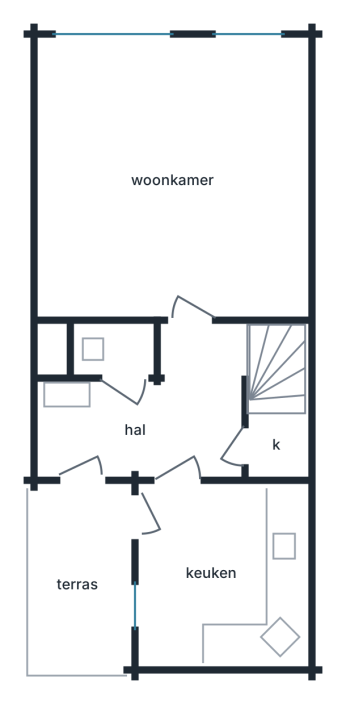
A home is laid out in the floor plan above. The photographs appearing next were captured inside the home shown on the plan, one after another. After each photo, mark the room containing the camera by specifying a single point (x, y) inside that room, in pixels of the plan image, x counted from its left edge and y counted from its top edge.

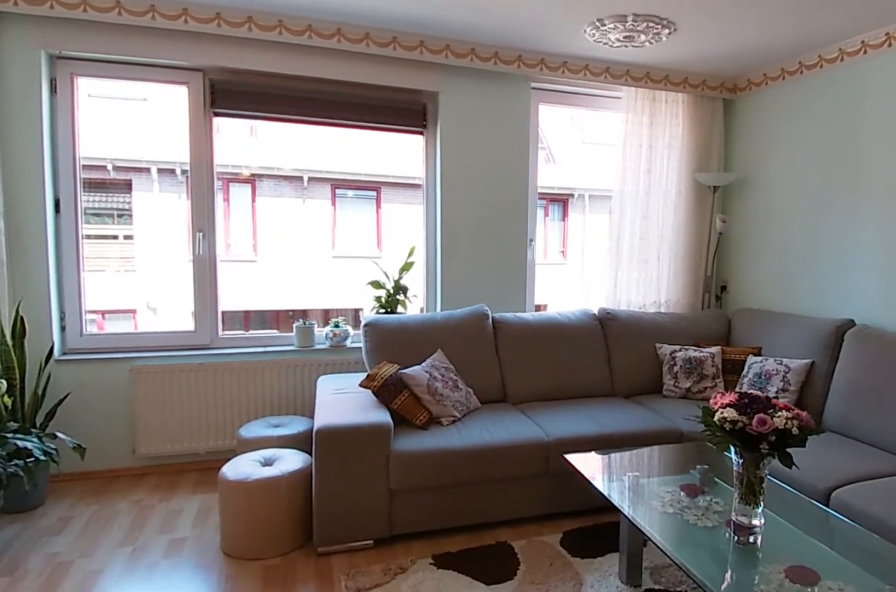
(173, 179)
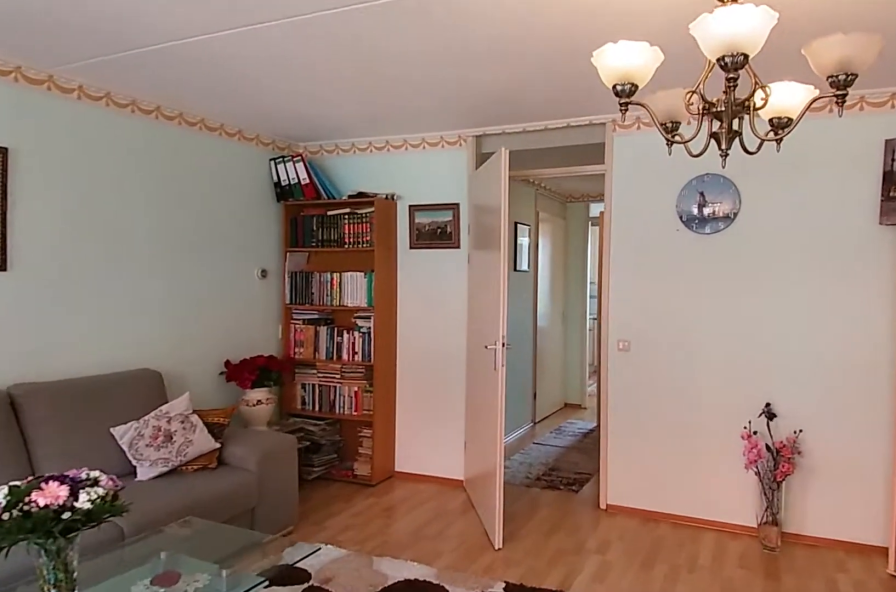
(173, 179)
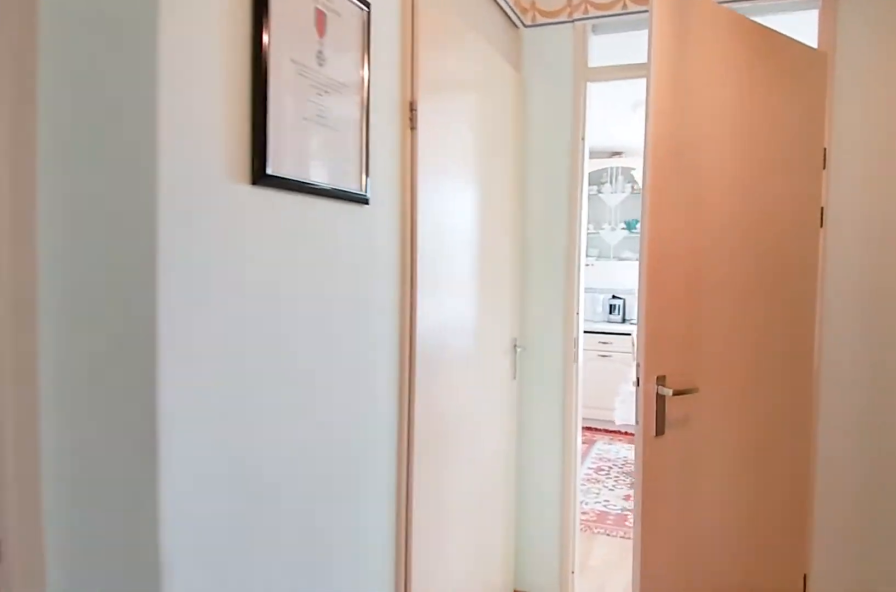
(160, 413)
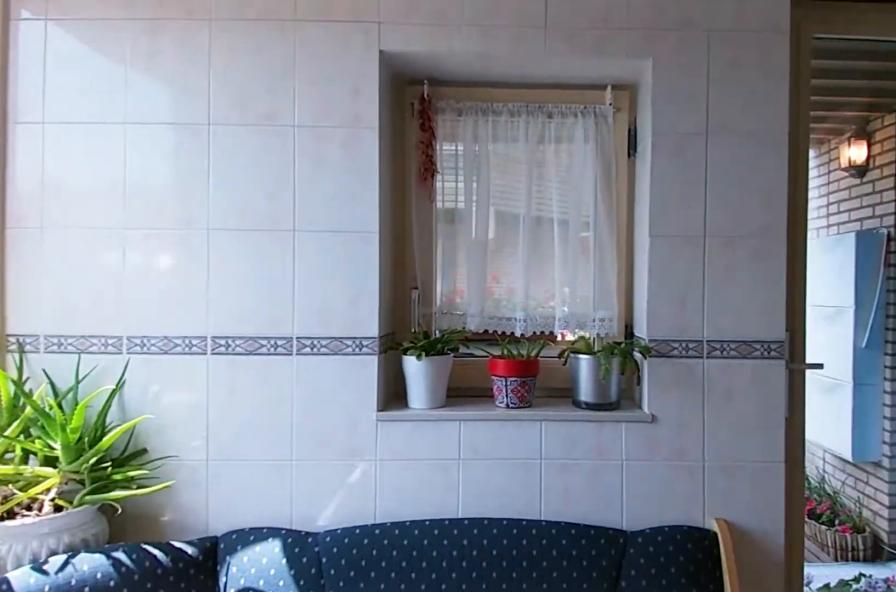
(222, 574)
